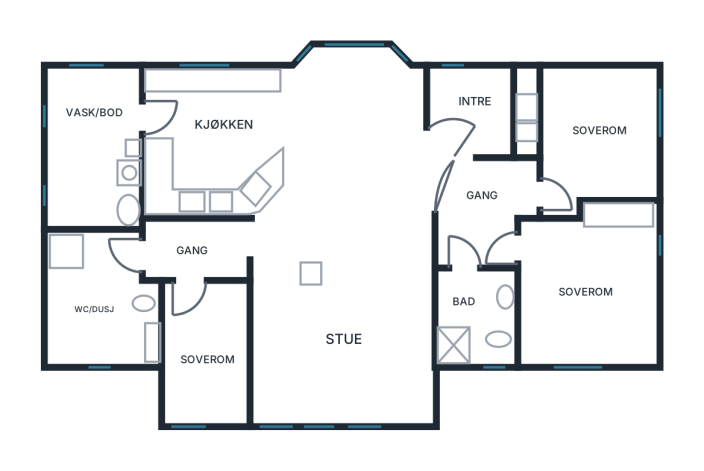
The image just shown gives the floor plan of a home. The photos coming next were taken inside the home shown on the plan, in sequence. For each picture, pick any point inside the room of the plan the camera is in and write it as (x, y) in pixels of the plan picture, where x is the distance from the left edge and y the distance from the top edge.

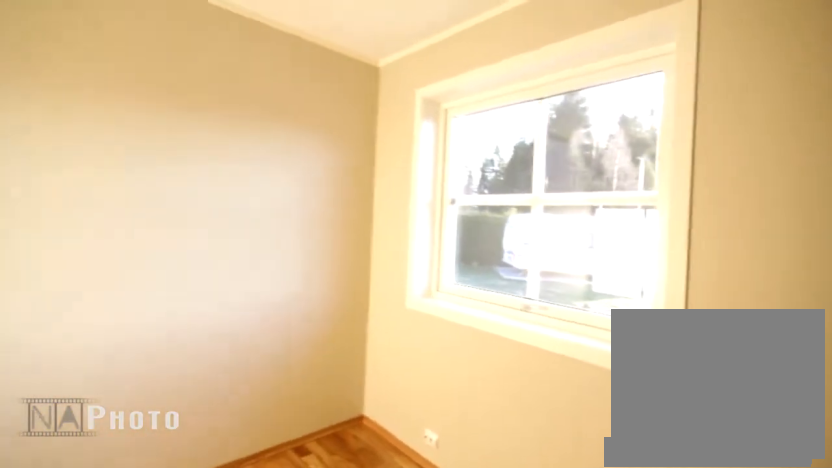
(591, 138)
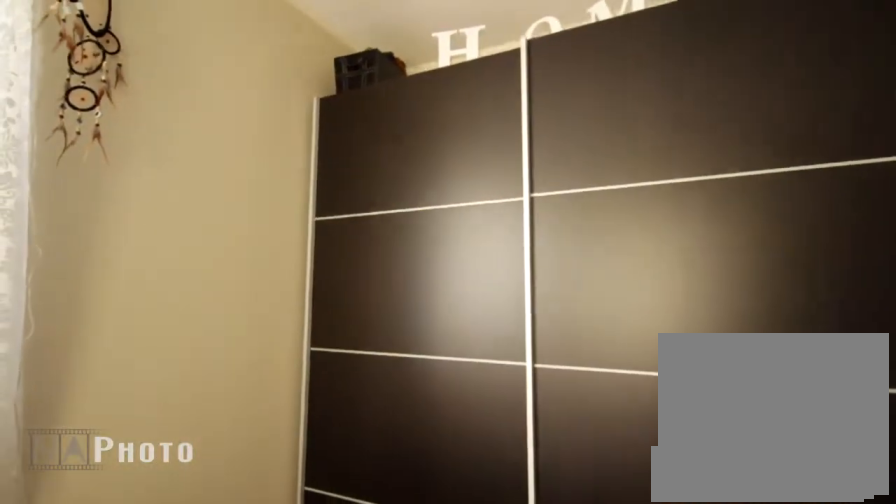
(591, 138)
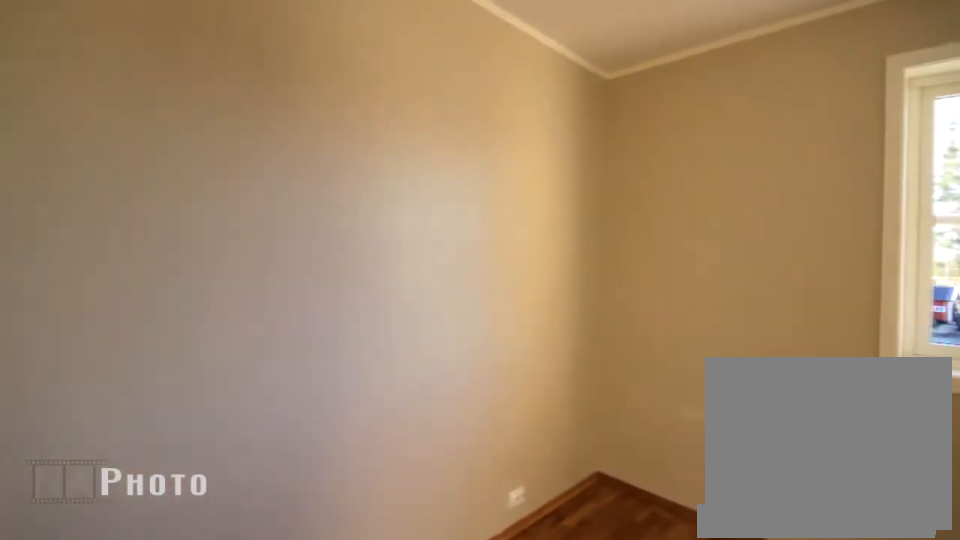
(584, 288)
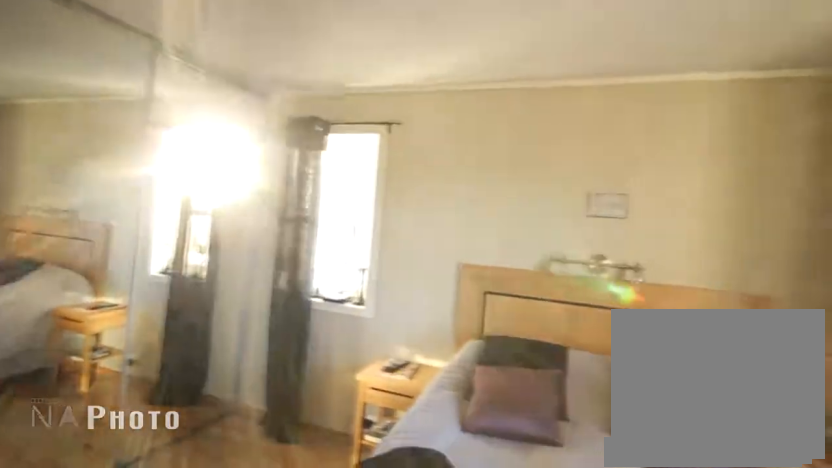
(584, 288)
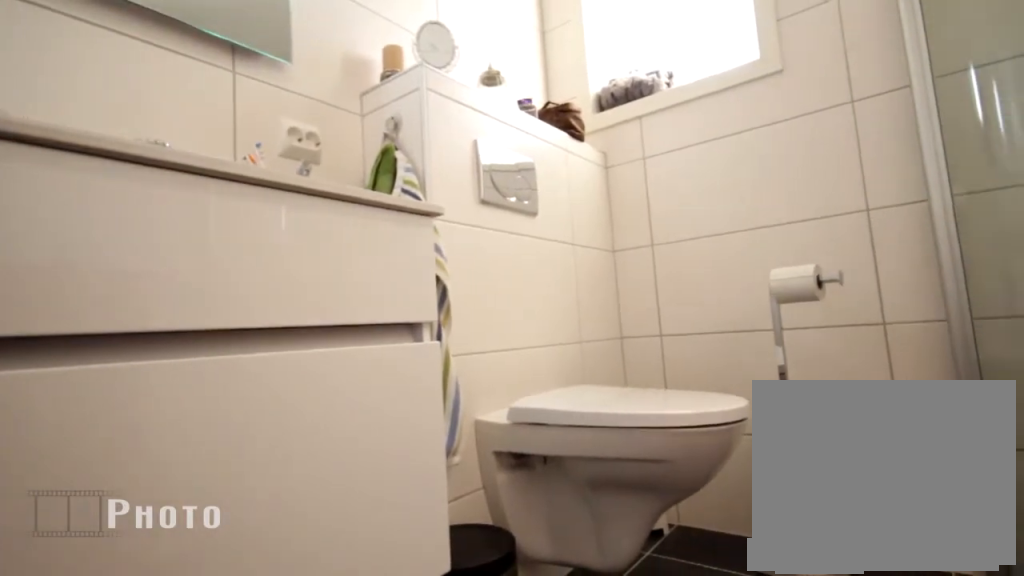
(475, 317)
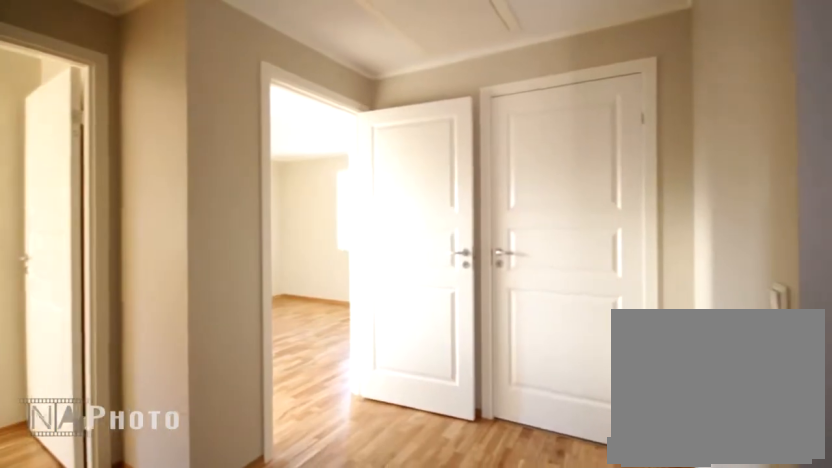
(481, 212)
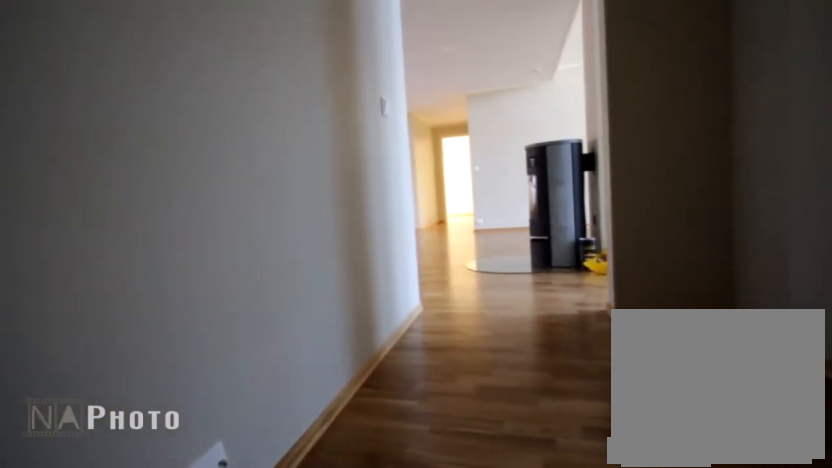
(194, 251)
